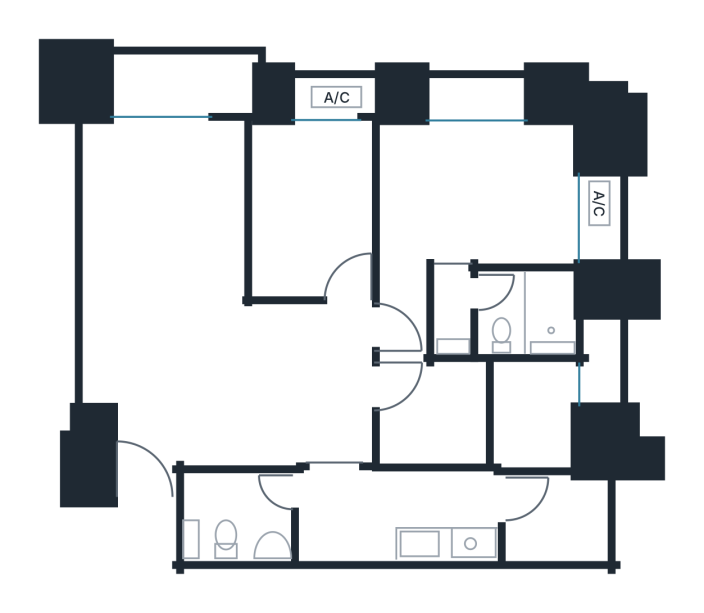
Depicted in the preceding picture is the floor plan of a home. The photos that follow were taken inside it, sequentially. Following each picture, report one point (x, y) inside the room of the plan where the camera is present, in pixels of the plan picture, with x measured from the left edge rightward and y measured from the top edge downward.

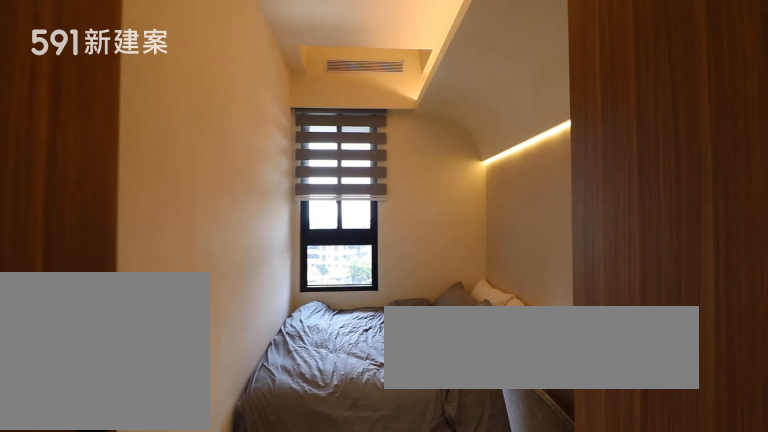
(480, 416)
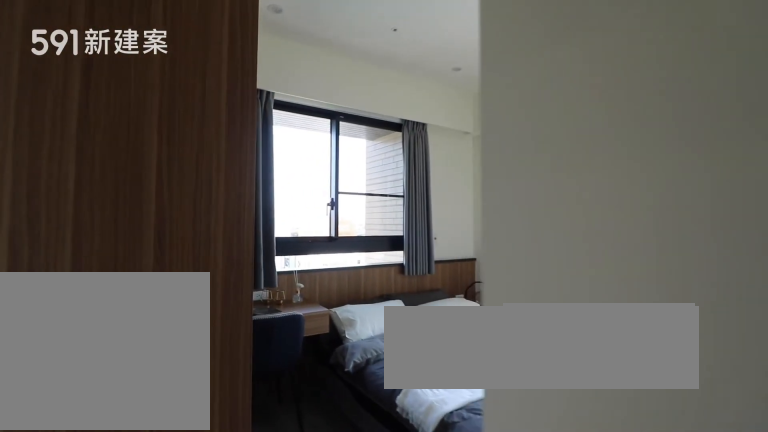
(479, 193)
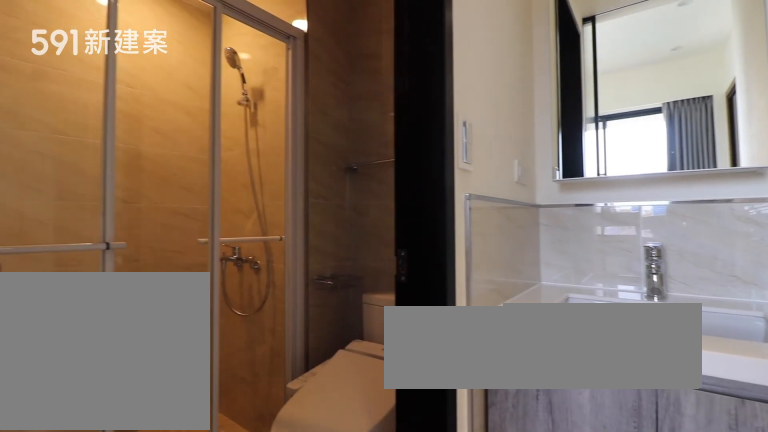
(510, 309)
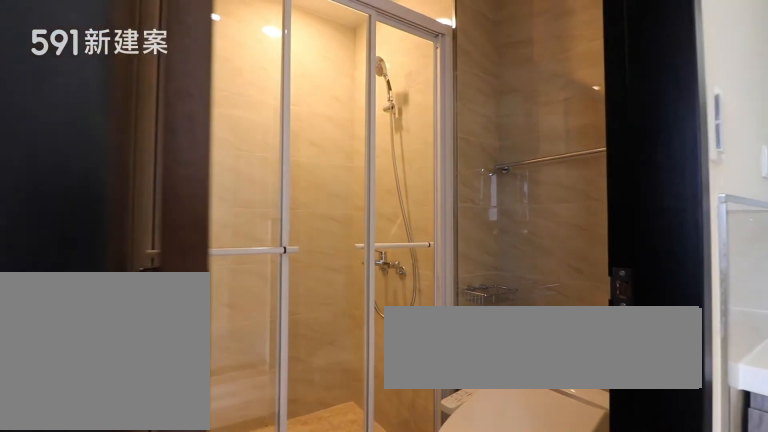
(510, 309)
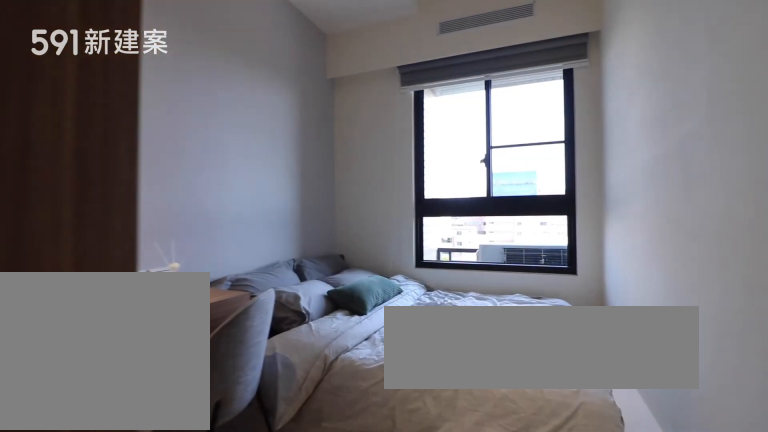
(311, 206)
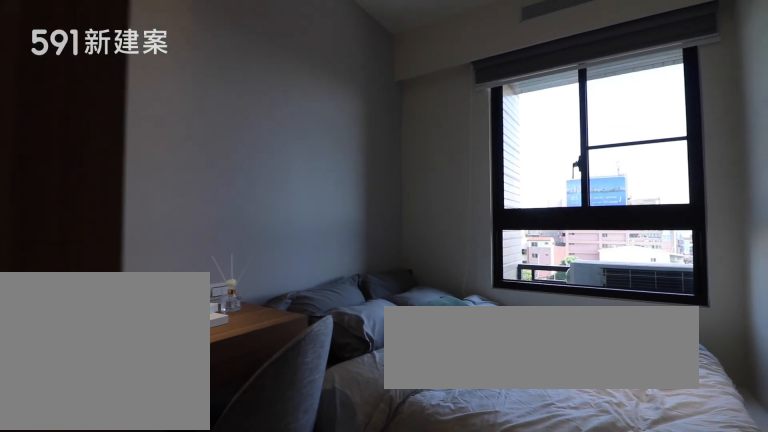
(311, 206)
